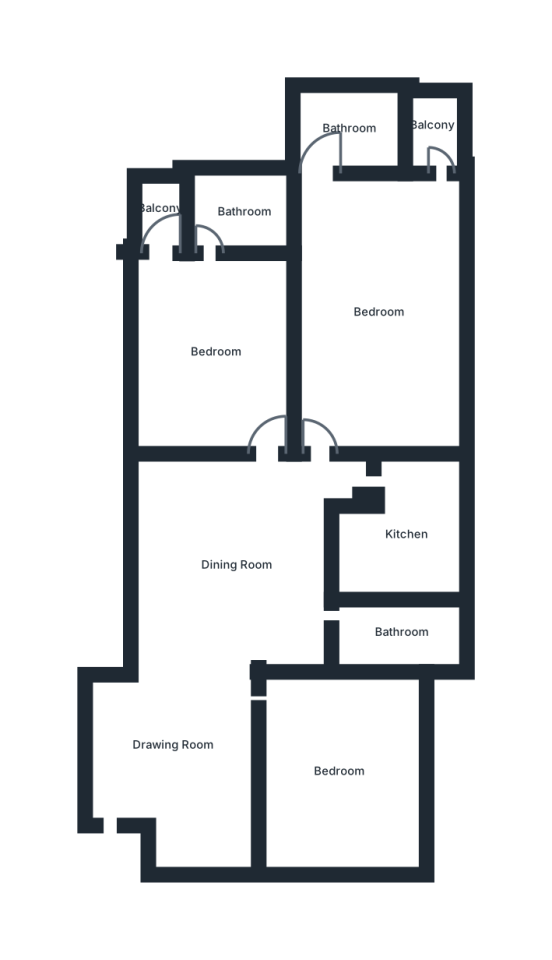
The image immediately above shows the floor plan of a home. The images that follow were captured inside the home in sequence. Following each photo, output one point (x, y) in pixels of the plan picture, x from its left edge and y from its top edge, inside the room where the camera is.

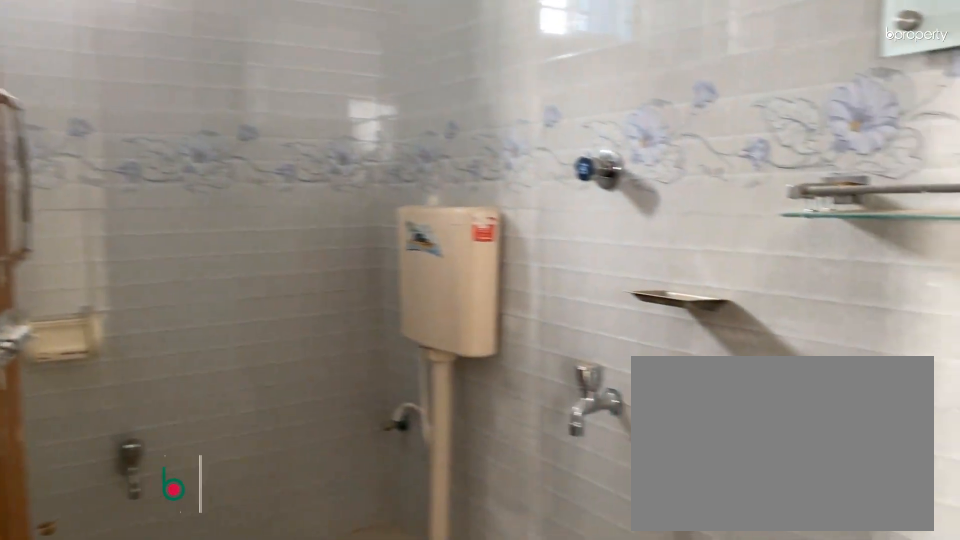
(401, 634)
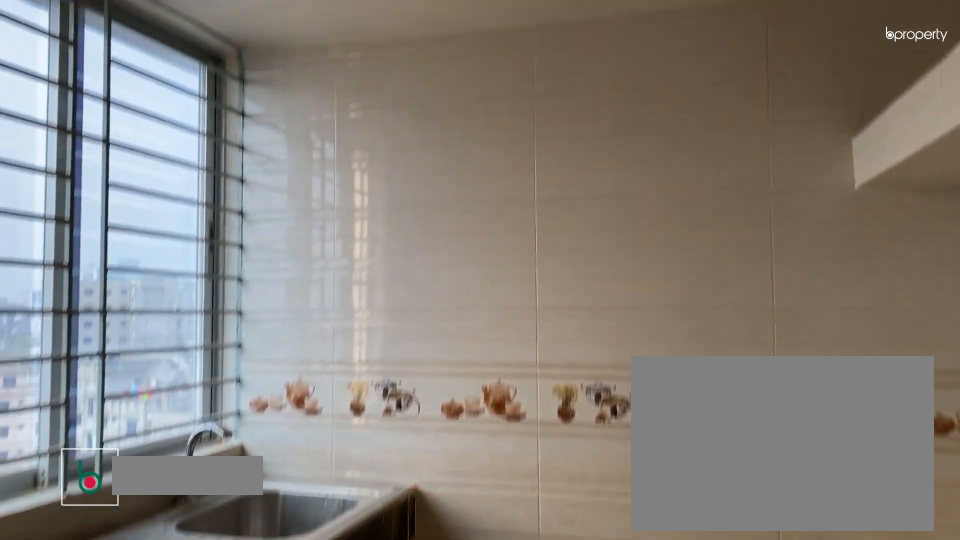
(406, 536)
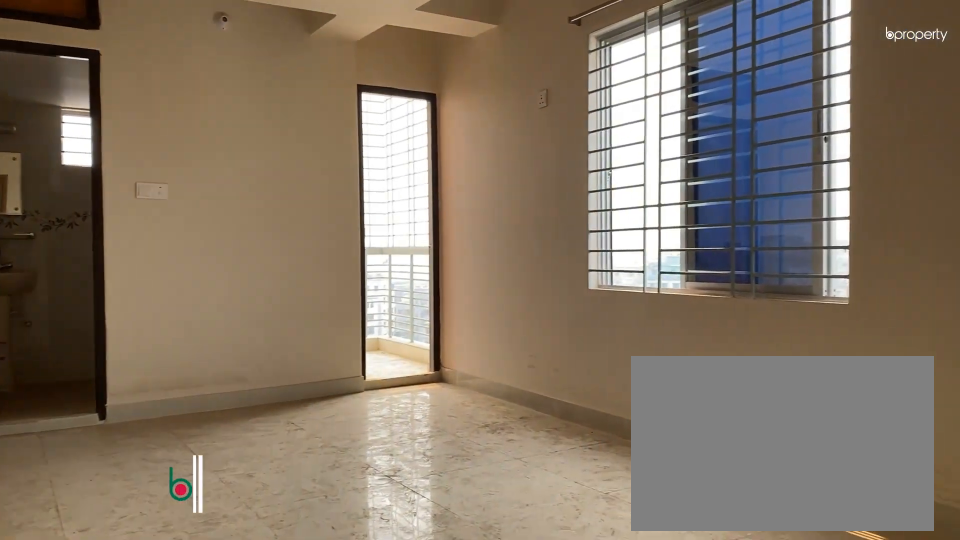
(381, 312)
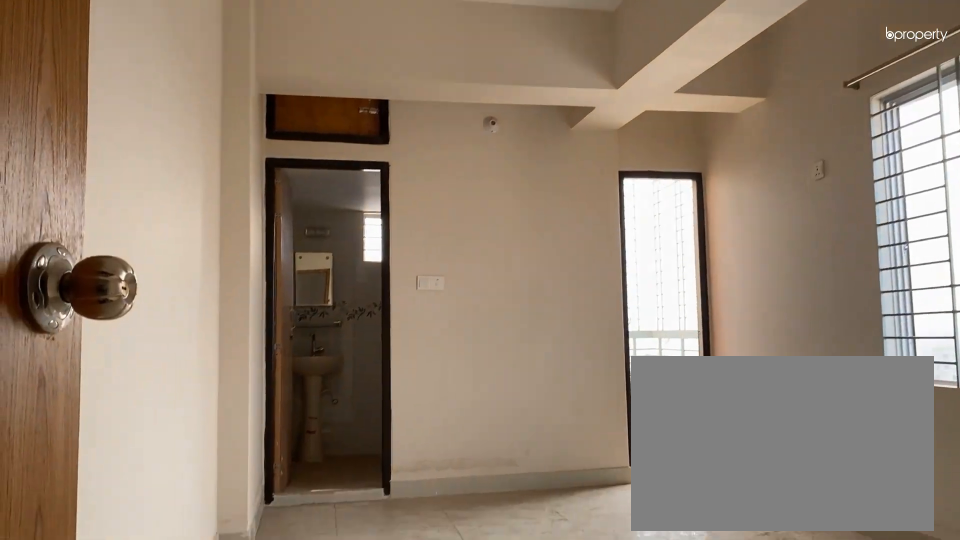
(381, 312)
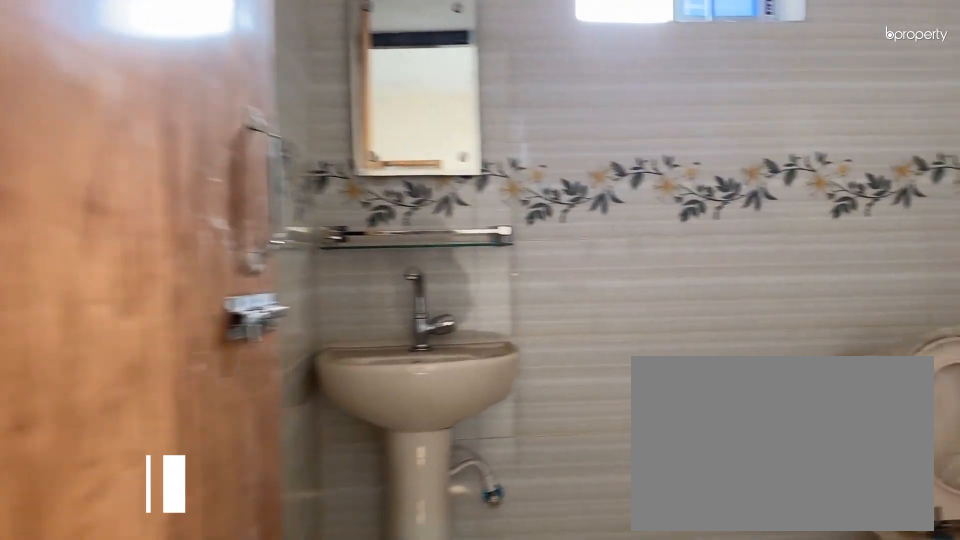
(352, 130)
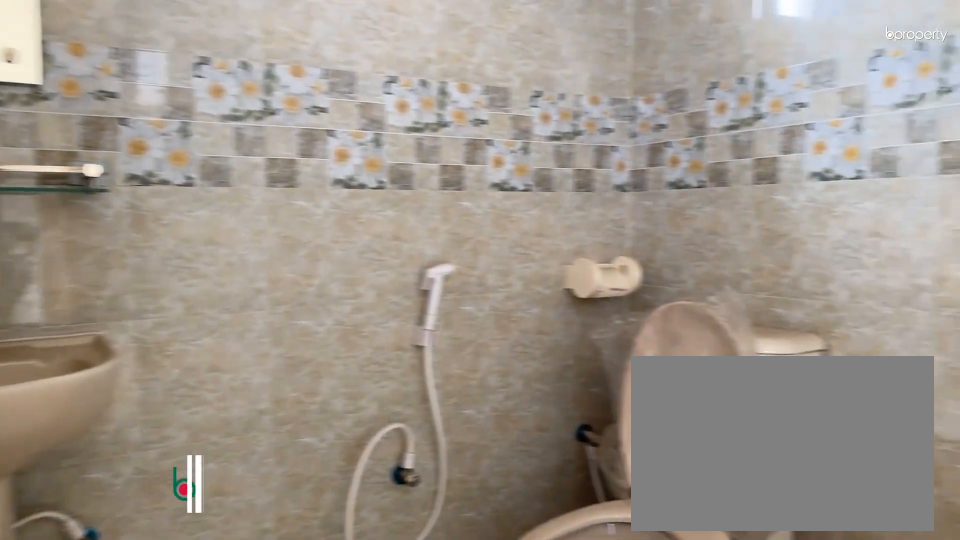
(247, 210)
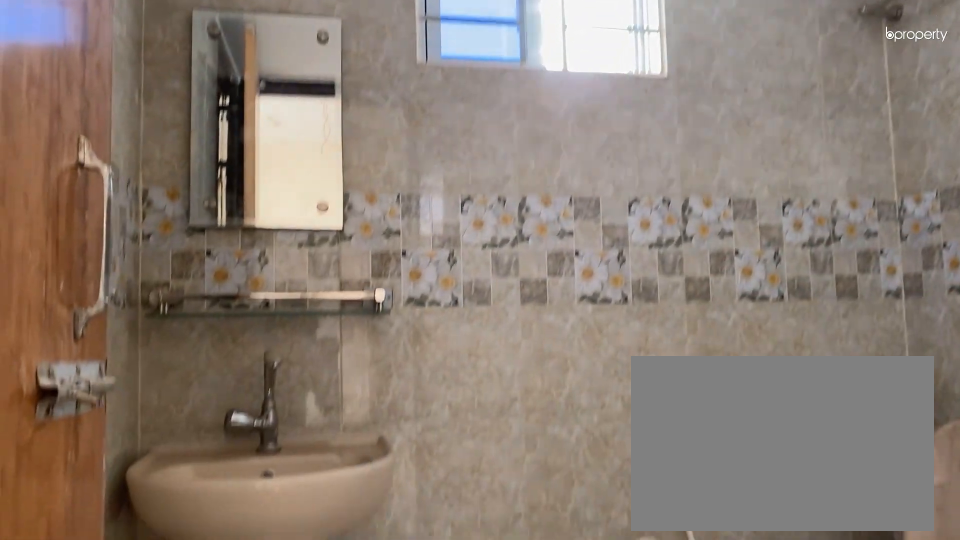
(247, 210)
